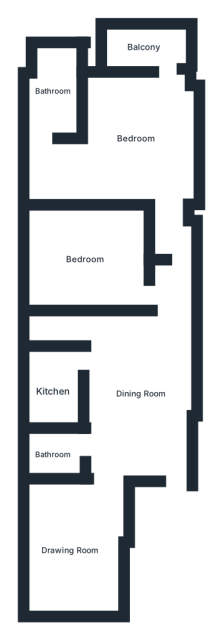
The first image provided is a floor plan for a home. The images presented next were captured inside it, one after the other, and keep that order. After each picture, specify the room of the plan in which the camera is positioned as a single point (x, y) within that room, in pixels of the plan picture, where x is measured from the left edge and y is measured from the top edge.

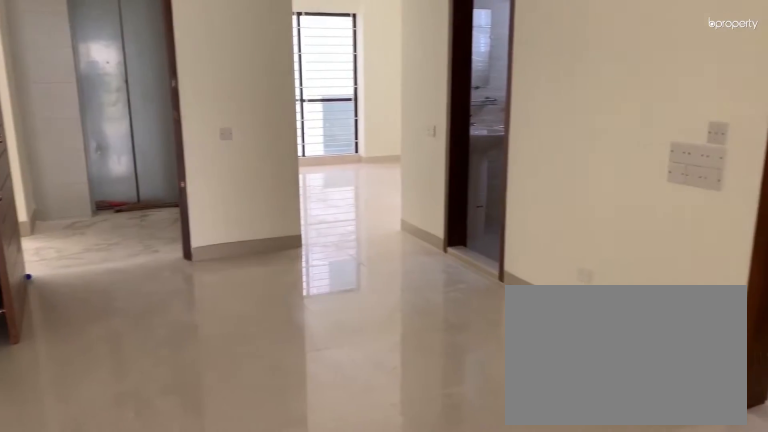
(140, 388)
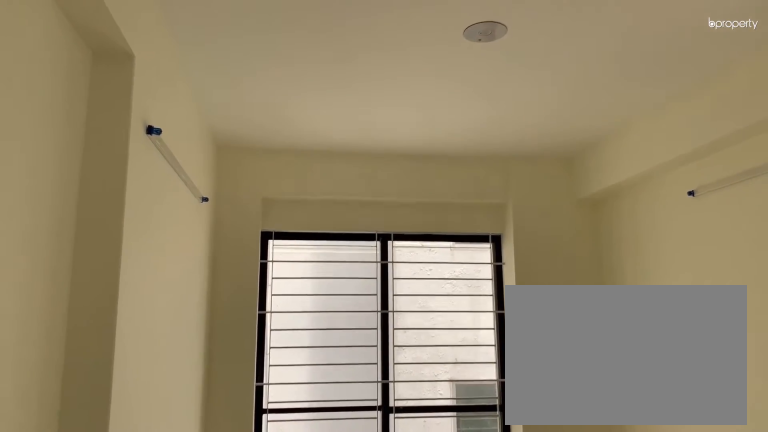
(70, 550)
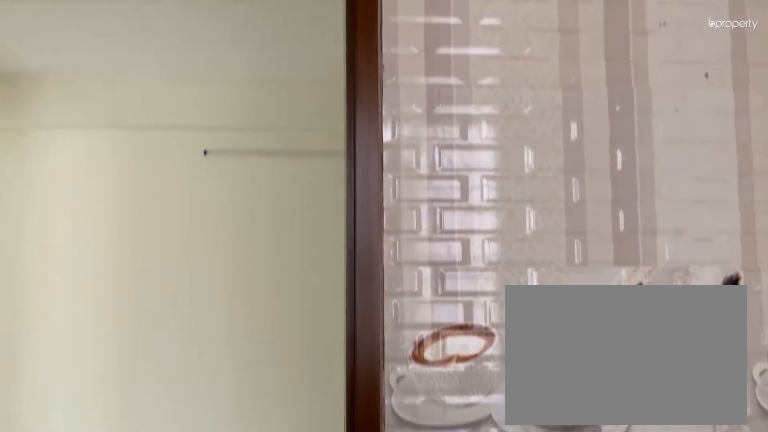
(53, 388)
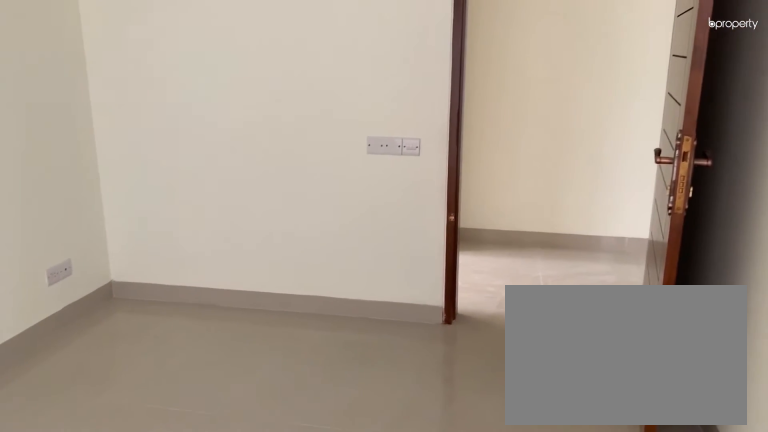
(85, 259)
